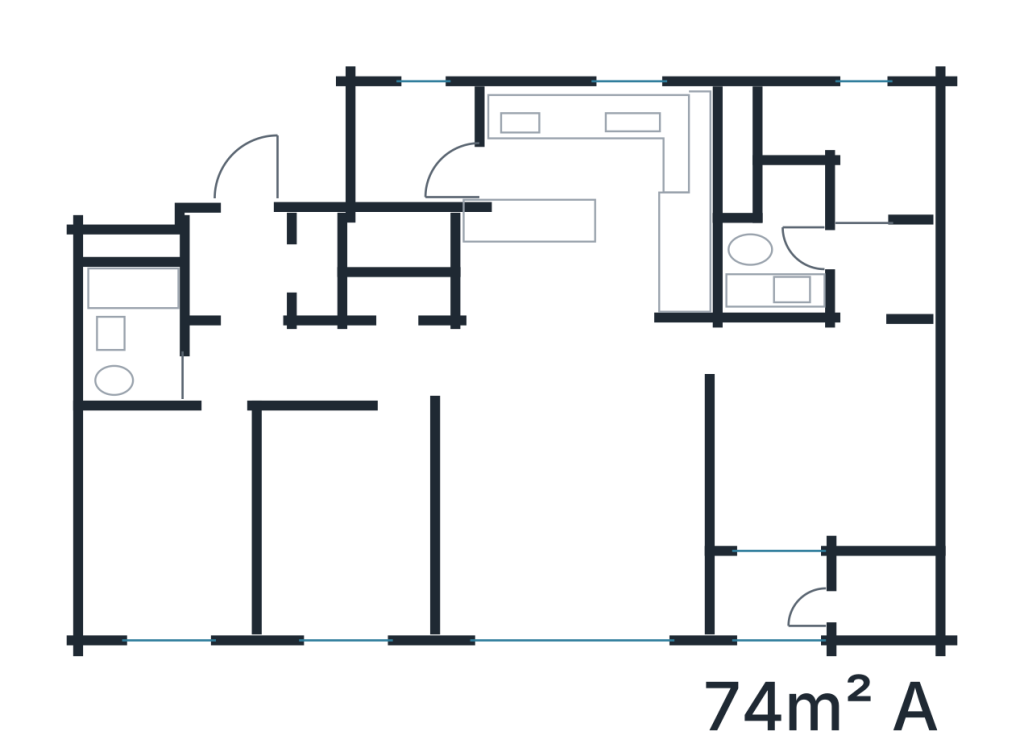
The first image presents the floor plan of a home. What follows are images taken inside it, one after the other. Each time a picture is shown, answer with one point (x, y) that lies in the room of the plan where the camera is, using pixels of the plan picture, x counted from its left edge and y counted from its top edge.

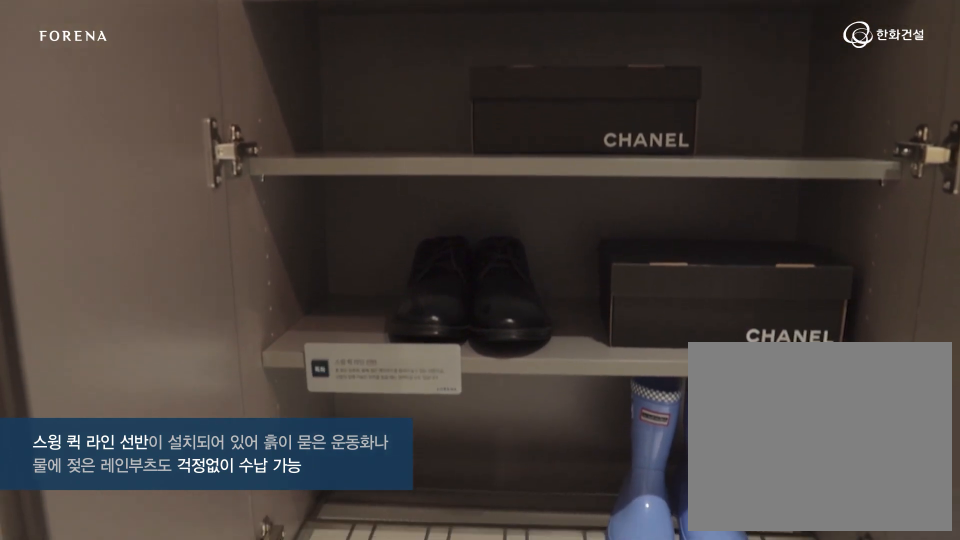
(251, 263)
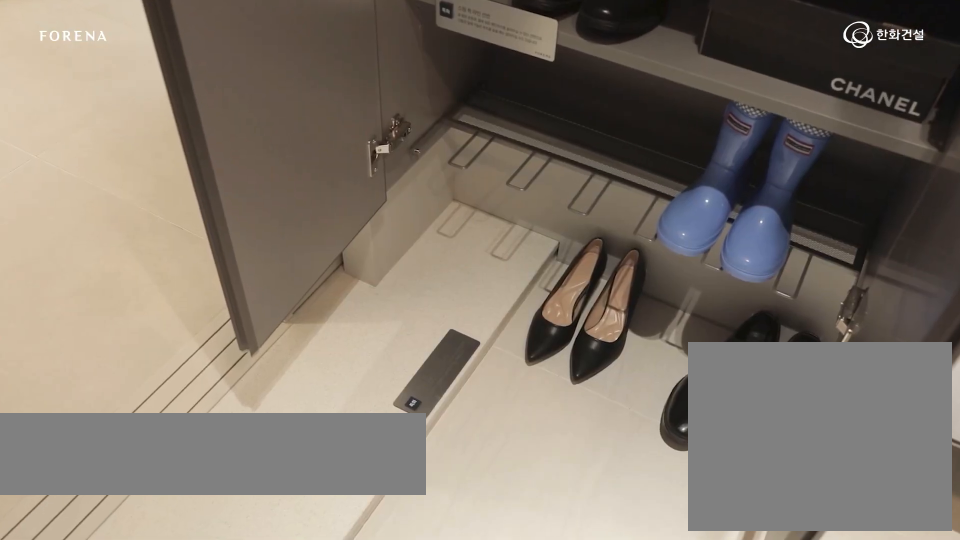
(251, 263)
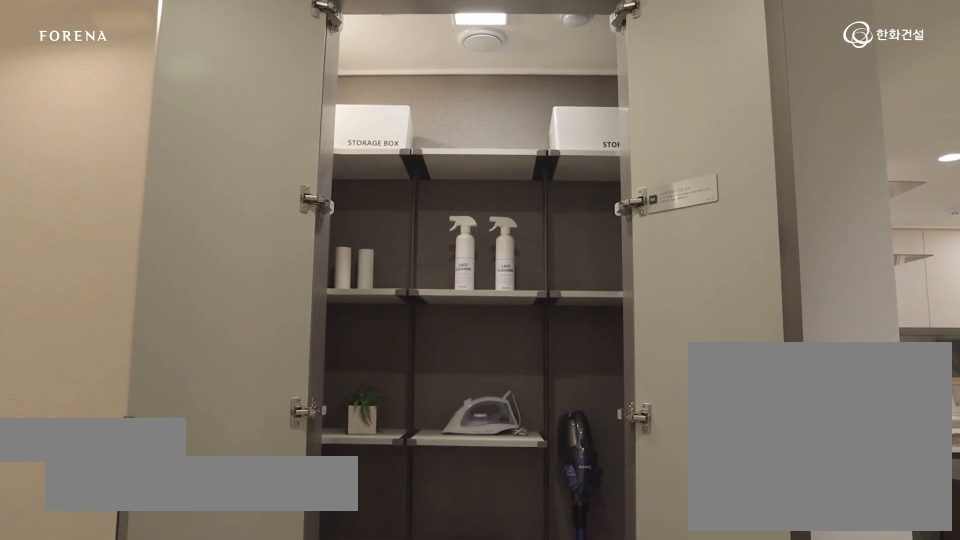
(365, 363)
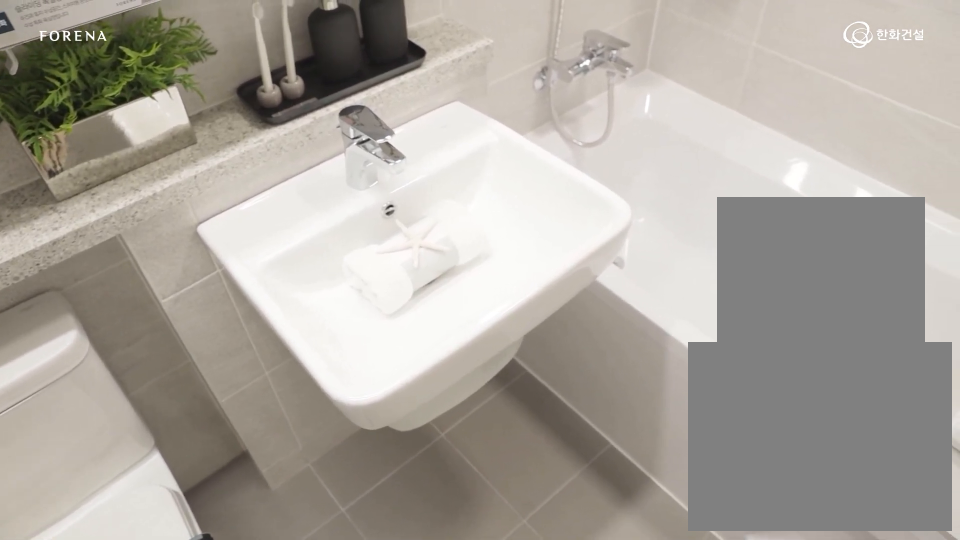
(172, 371)
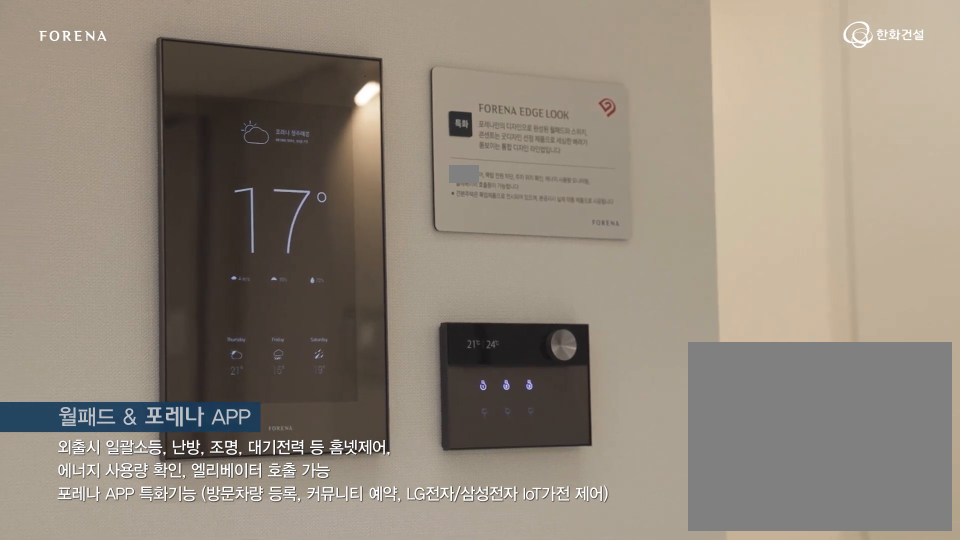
(580, 494)
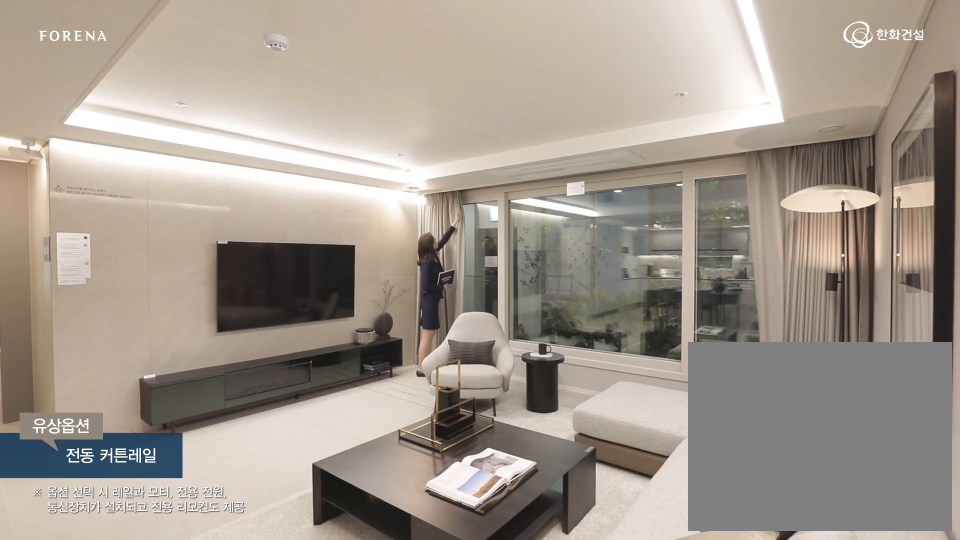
(581, 494)
